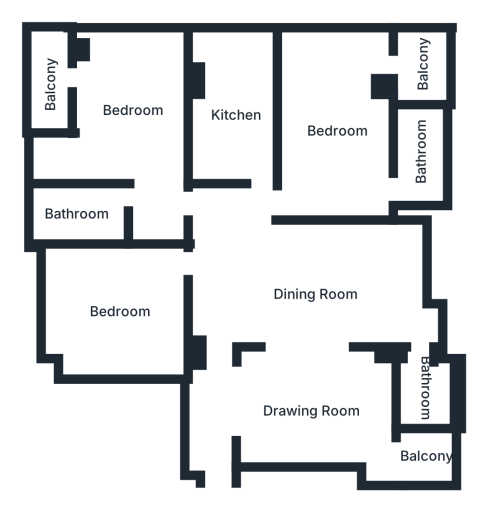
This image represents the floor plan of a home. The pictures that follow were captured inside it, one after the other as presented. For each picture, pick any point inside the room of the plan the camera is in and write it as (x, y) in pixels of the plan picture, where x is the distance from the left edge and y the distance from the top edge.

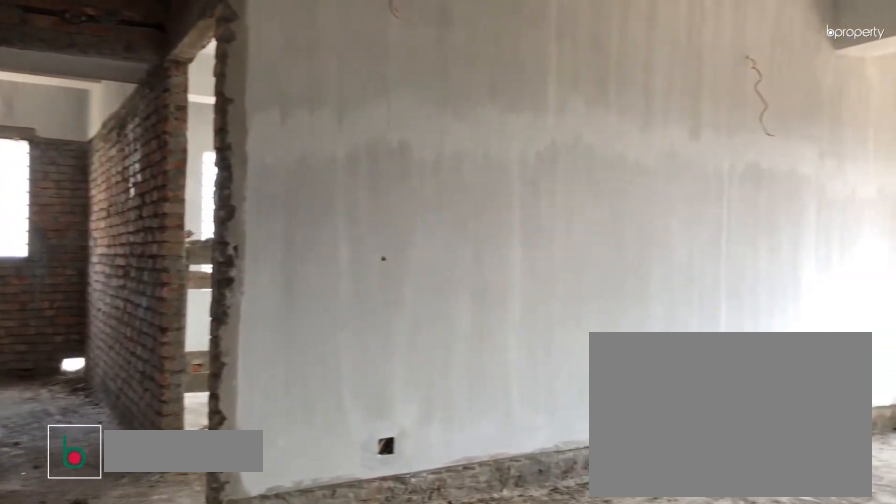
(322, 291)
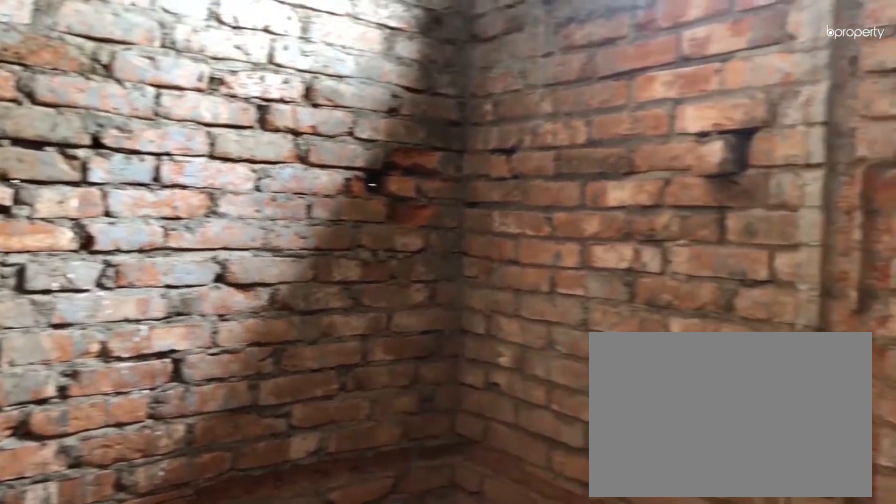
(425, 393)
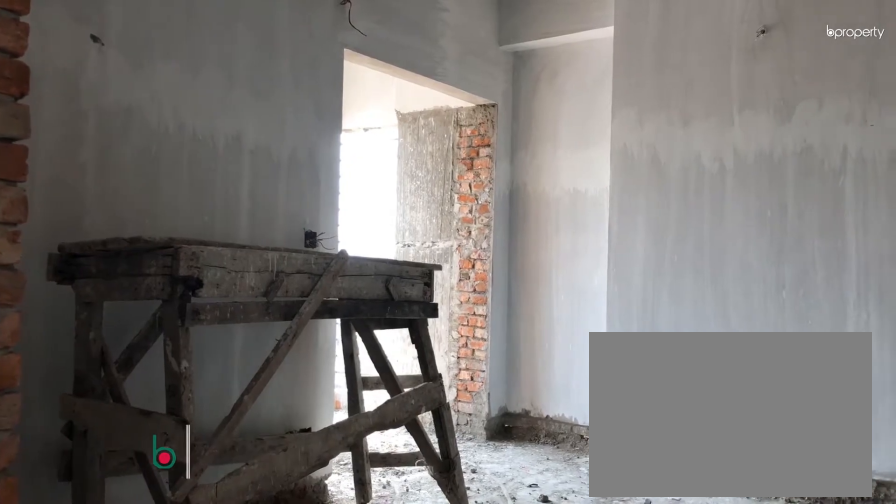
(311, 413)
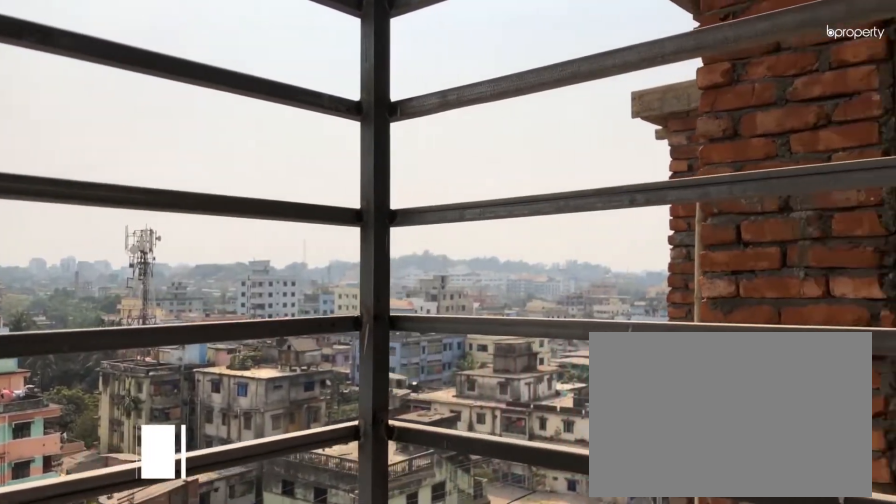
(427, 458)
